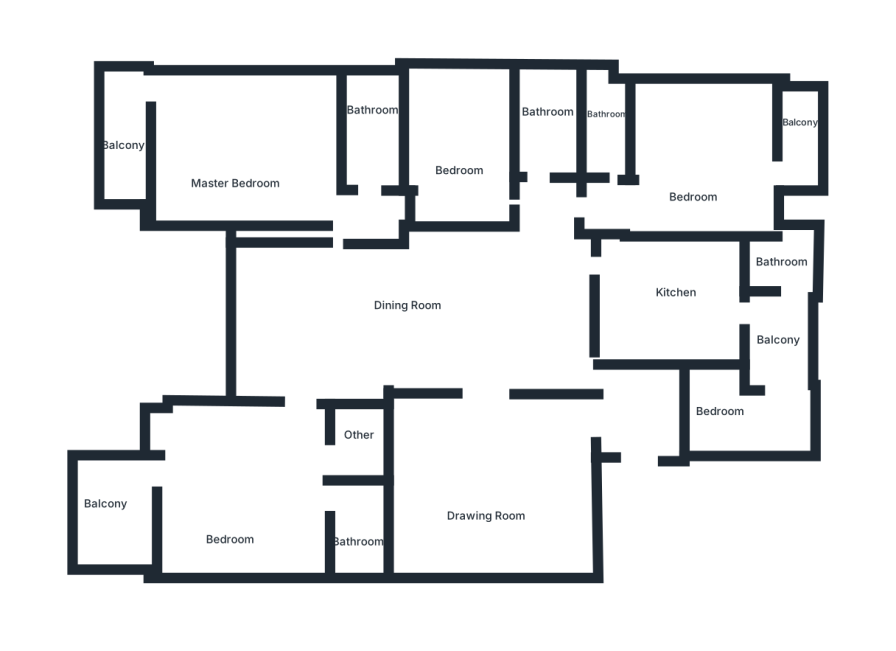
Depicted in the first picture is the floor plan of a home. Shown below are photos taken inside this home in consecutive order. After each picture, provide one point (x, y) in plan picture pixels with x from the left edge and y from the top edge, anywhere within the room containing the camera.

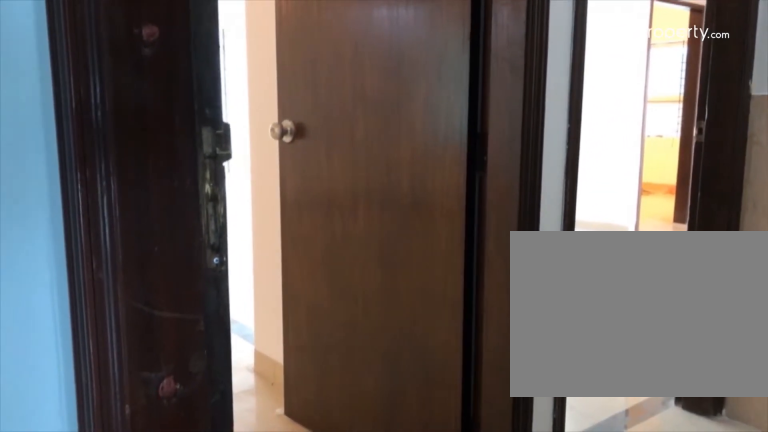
(634, 414)
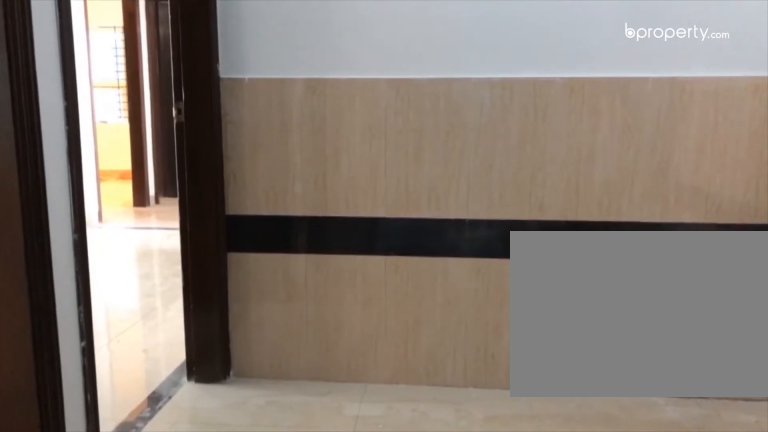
(634, 414)
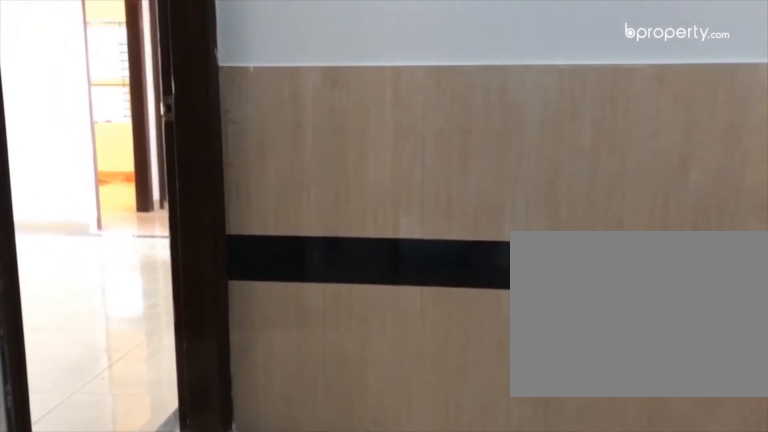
(634, 414)
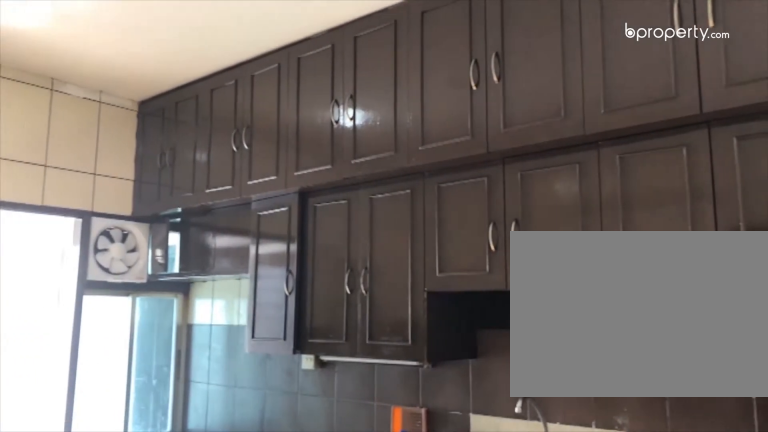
(676, 291)
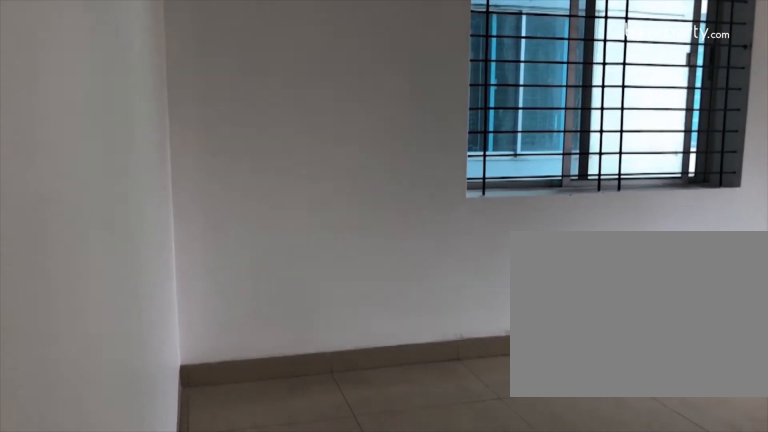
(694, 157)
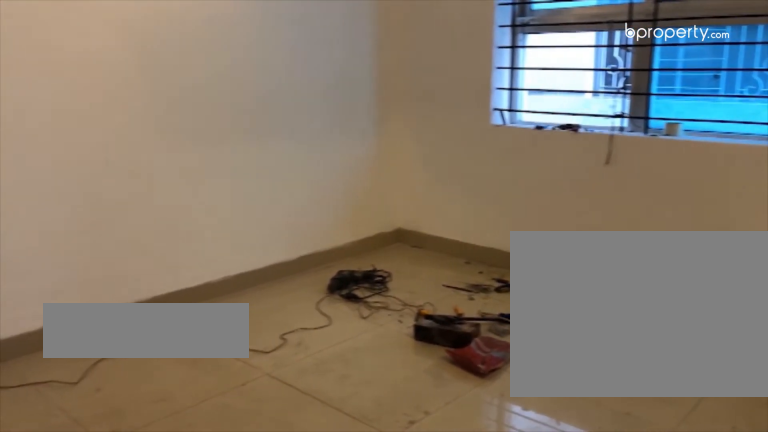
(459, 161)
